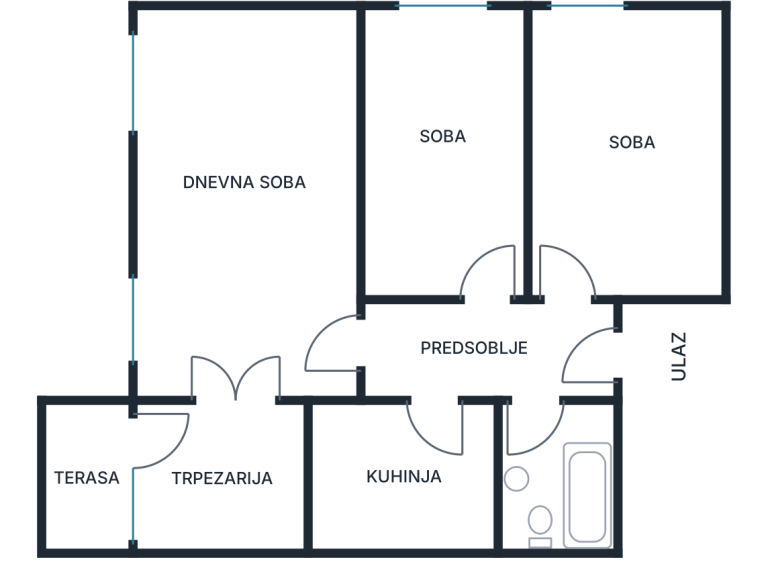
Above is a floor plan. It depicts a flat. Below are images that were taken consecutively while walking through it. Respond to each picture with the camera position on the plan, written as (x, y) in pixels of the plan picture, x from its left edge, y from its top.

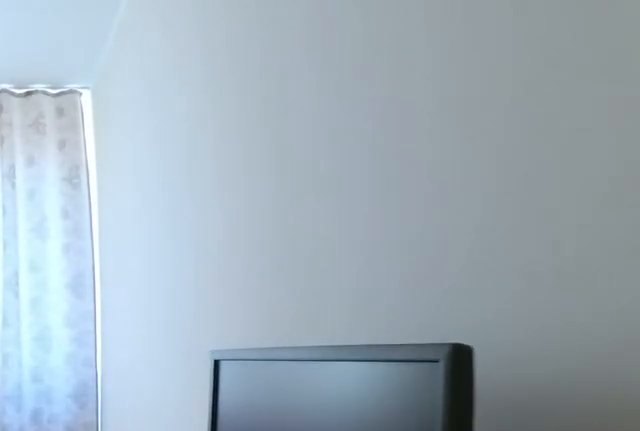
(476, 224)
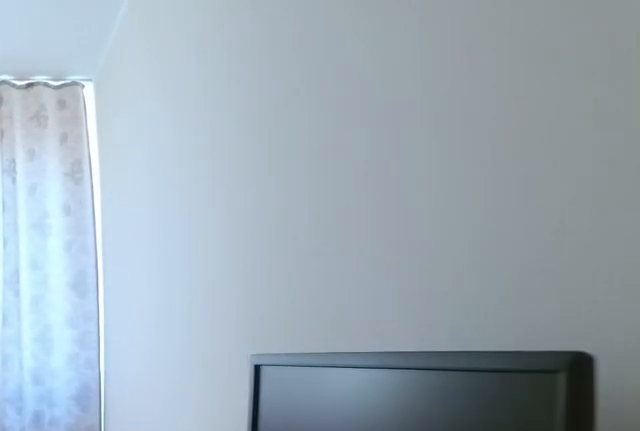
(476, 216)
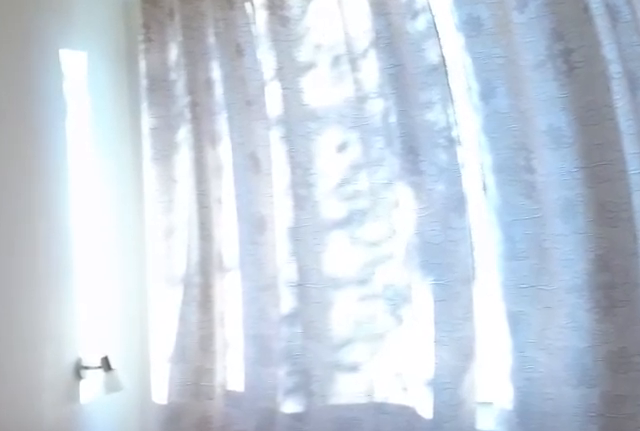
(483, 132)
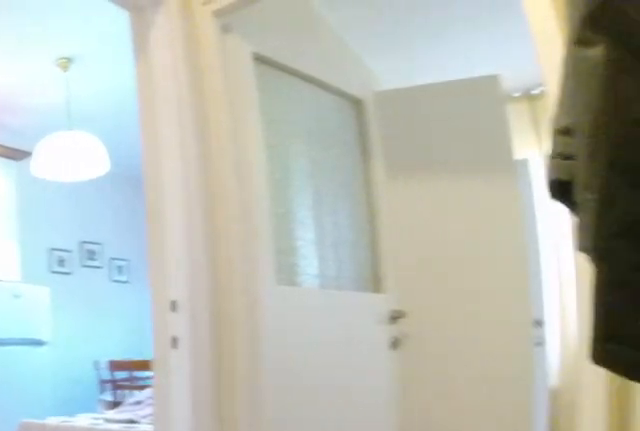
(503, 343)
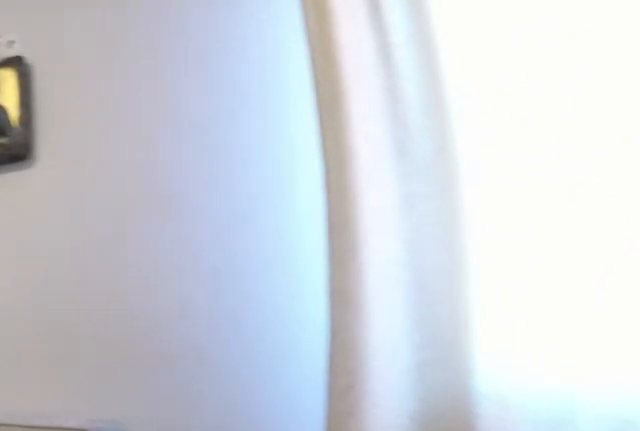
(282, 48)
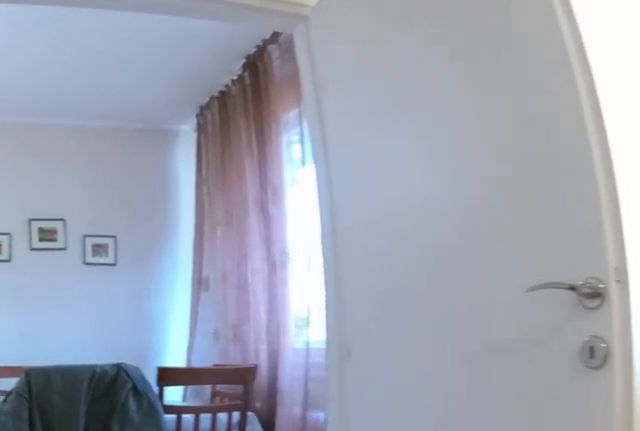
(262, 268)
